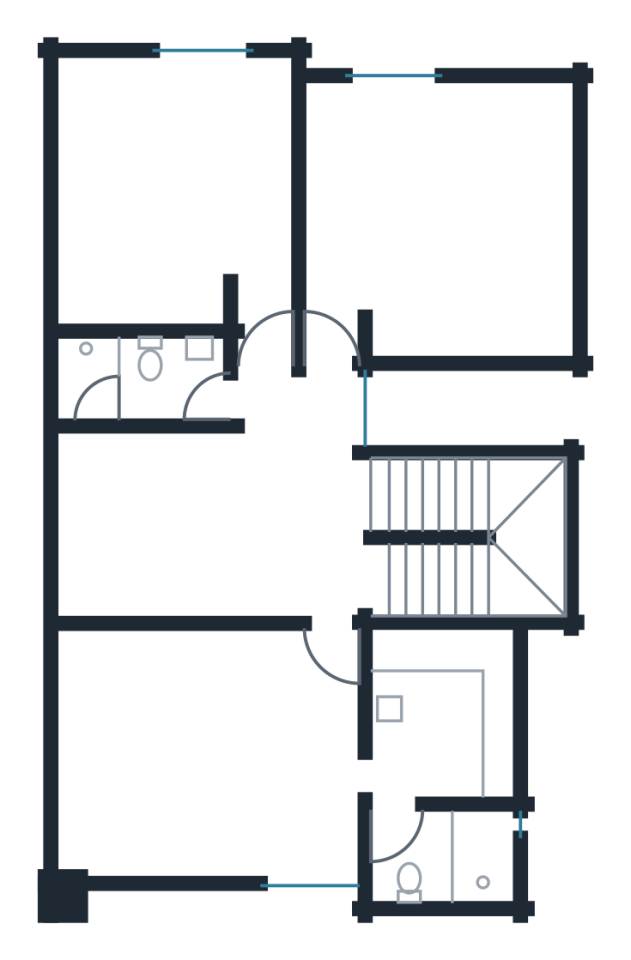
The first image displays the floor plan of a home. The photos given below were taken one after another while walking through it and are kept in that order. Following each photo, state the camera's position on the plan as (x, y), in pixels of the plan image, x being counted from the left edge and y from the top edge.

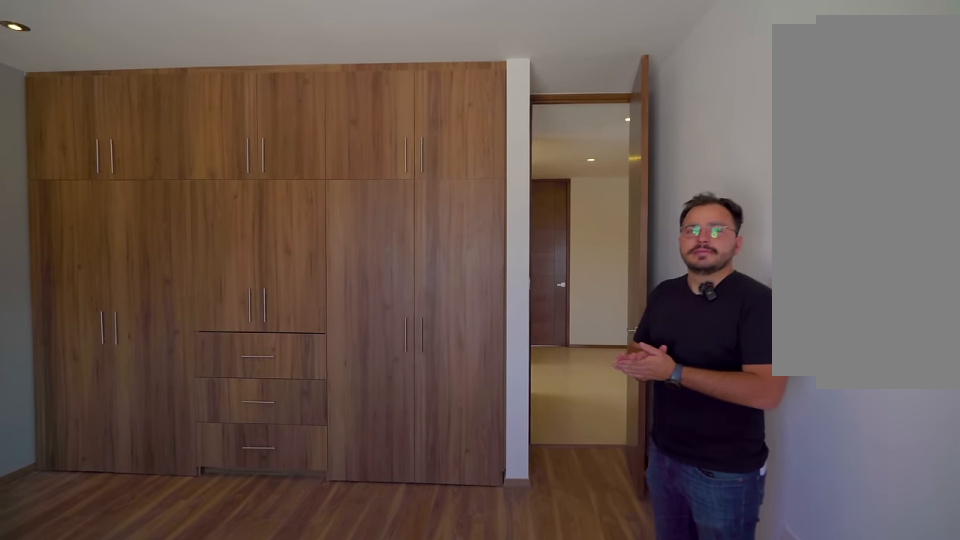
(338, 114)
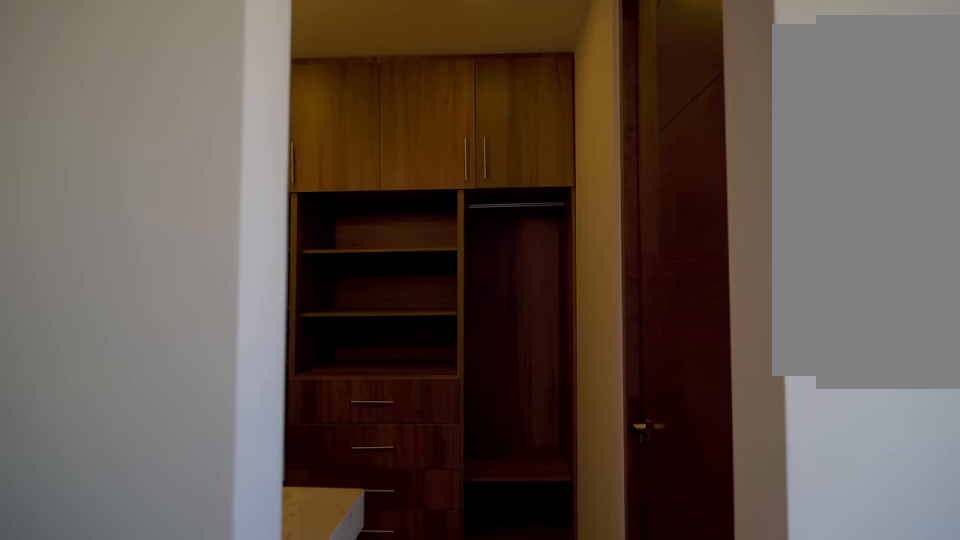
(321, 789)
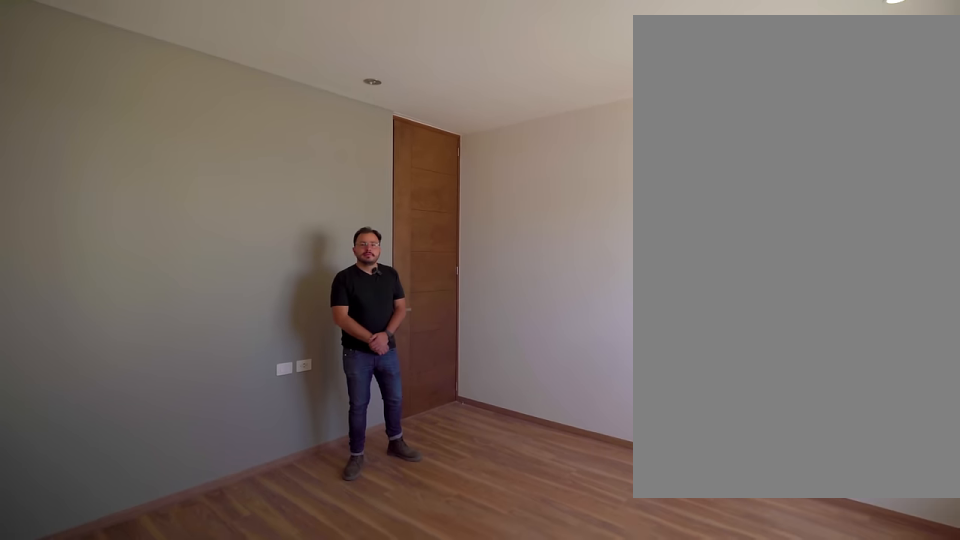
(125, 838)
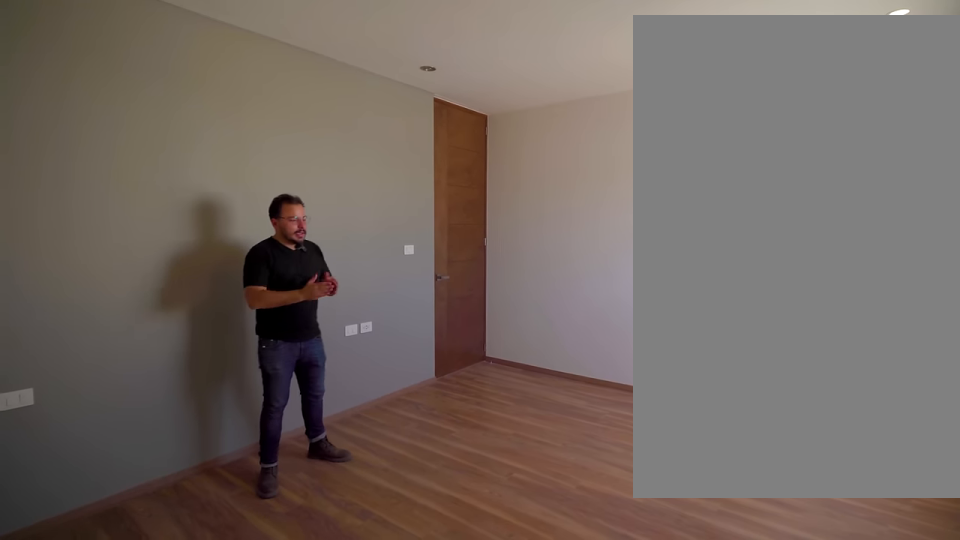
(94, 843)
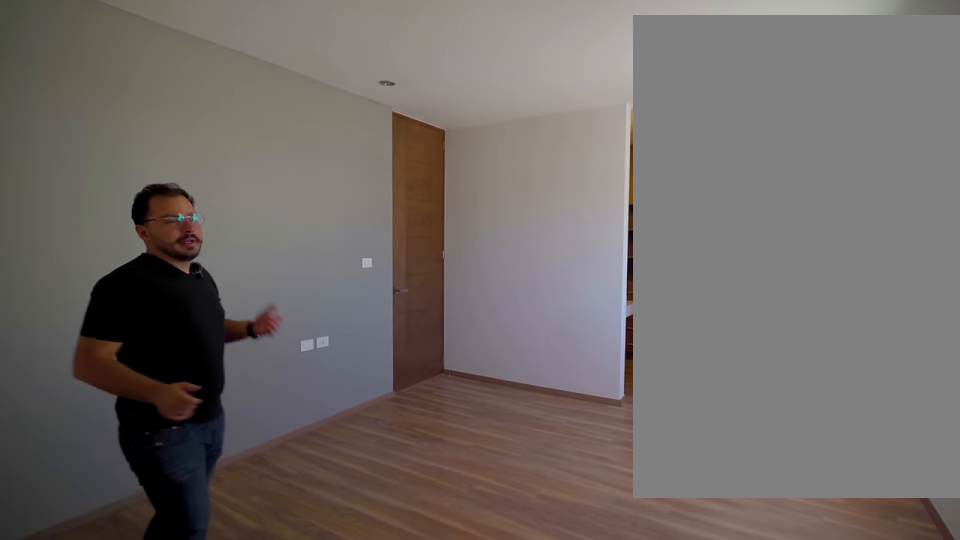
(93, 841)
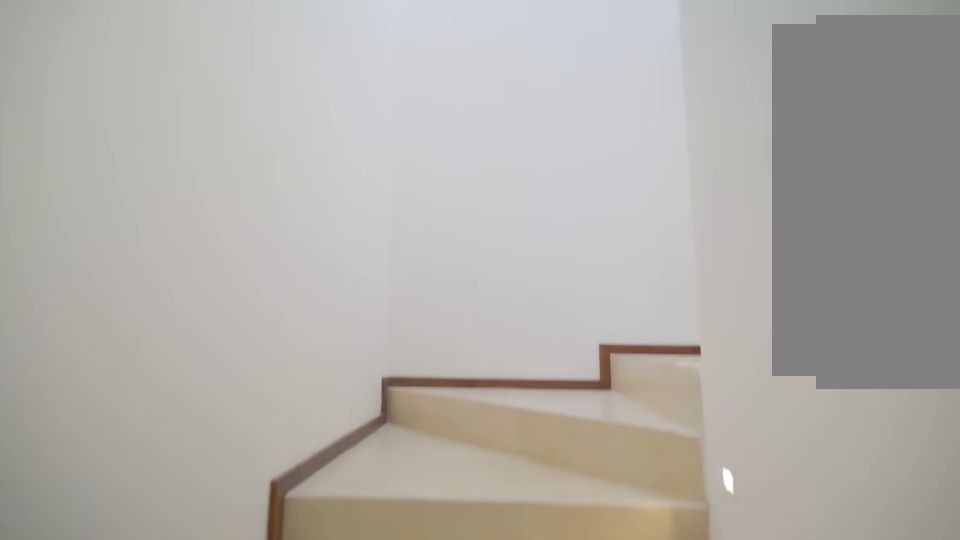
(380, 516)
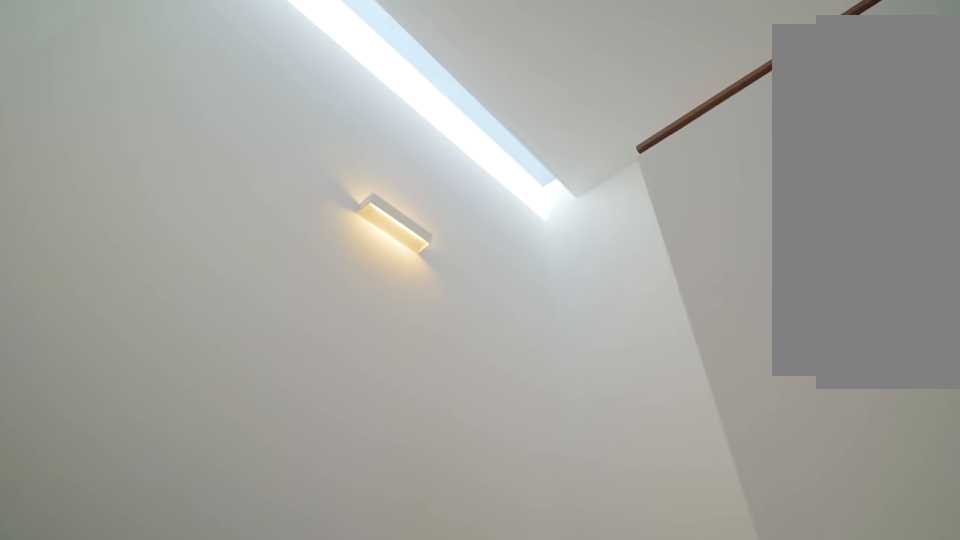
(495, 498)
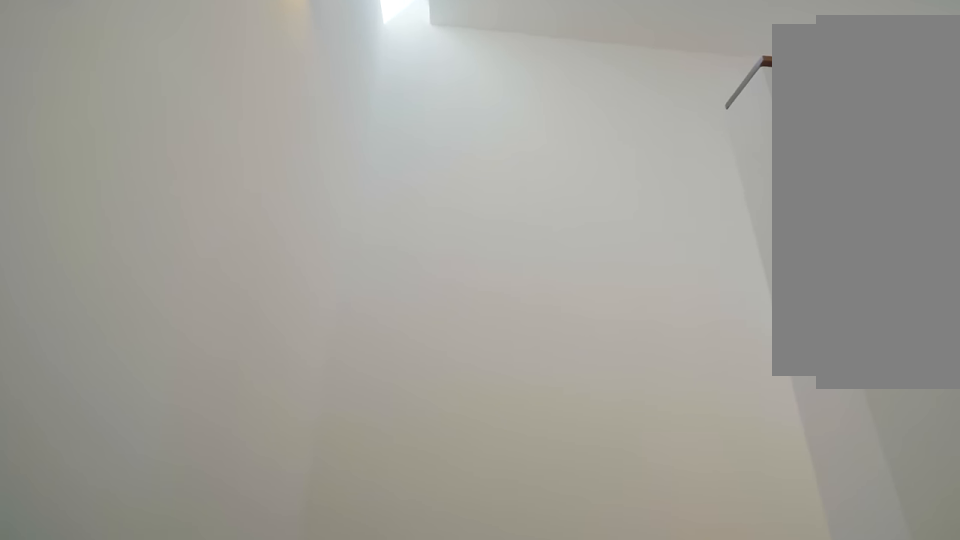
(507, 491)
